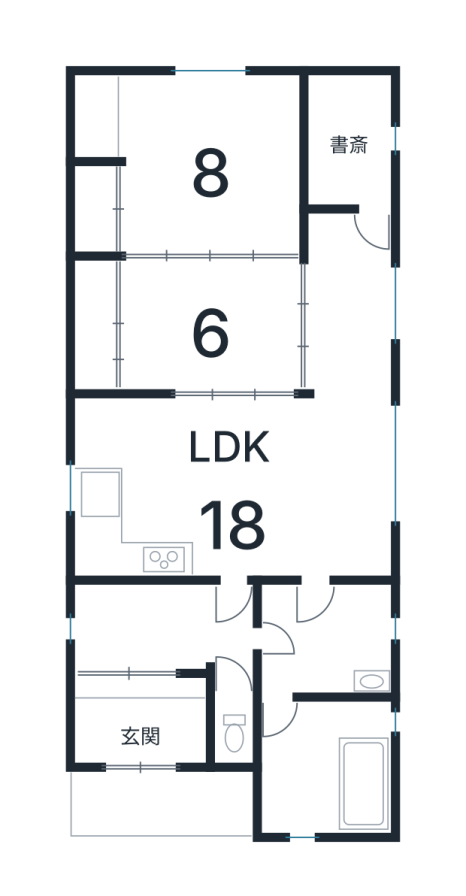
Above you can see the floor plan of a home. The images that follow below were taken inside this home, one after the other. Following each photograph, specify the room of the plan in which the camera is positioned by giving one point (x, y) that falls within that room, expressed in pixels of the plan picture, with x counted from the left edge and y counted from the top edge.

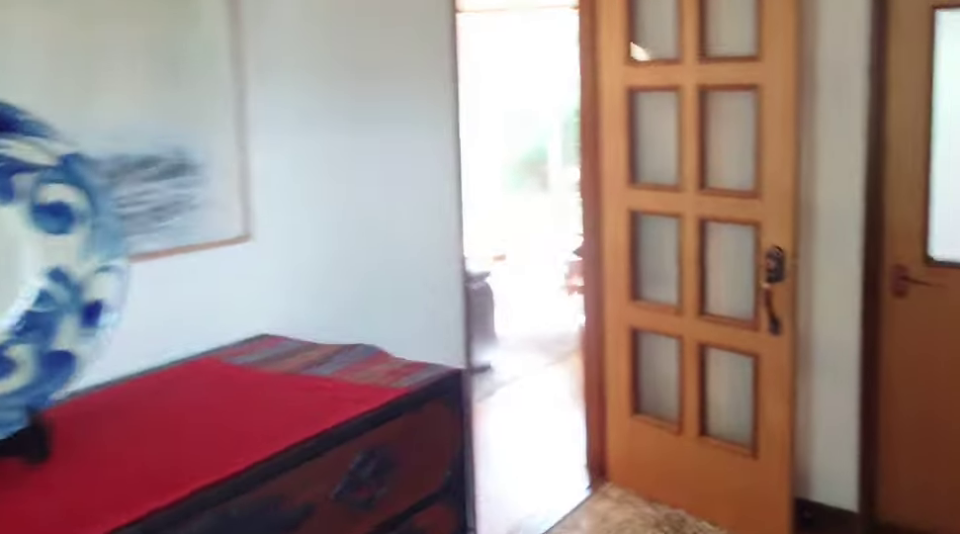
(127, 640)
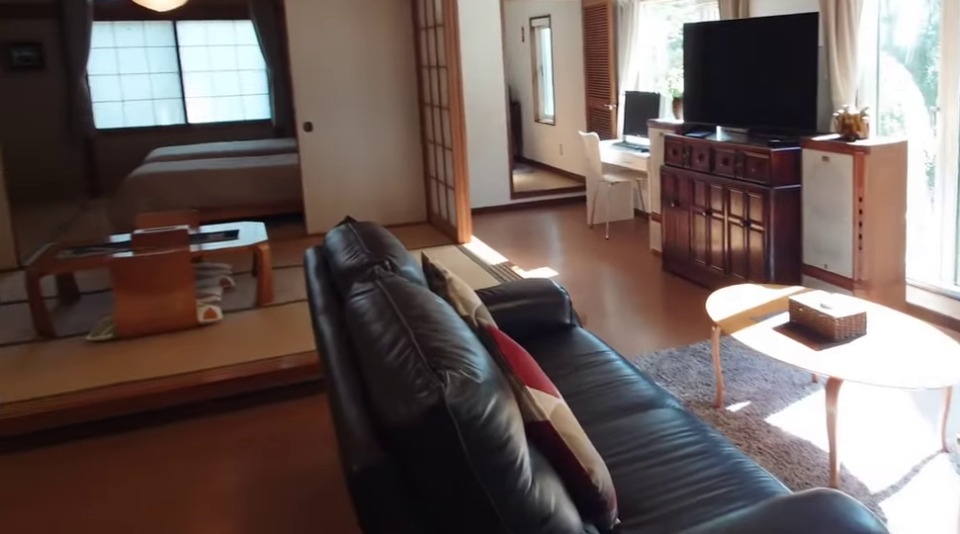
(267, 485)
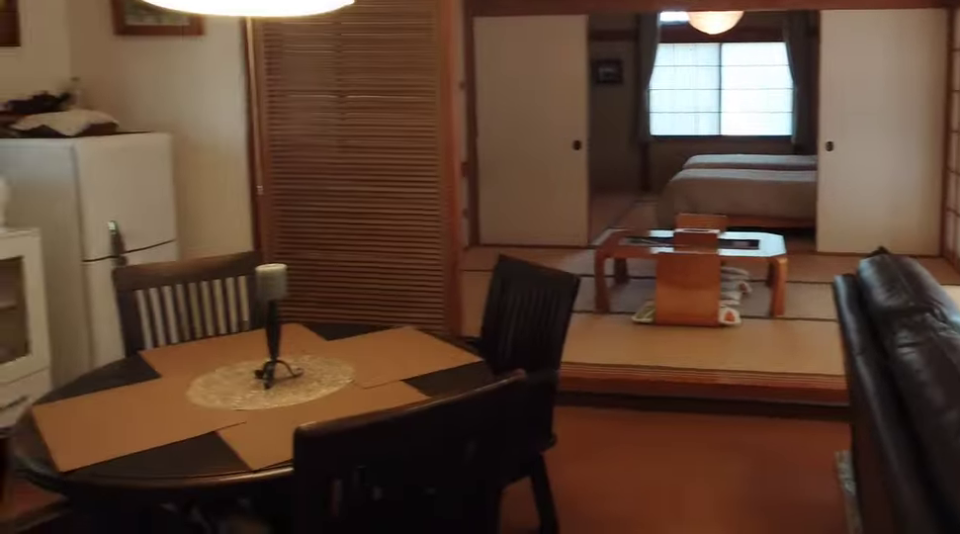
(267, 485)
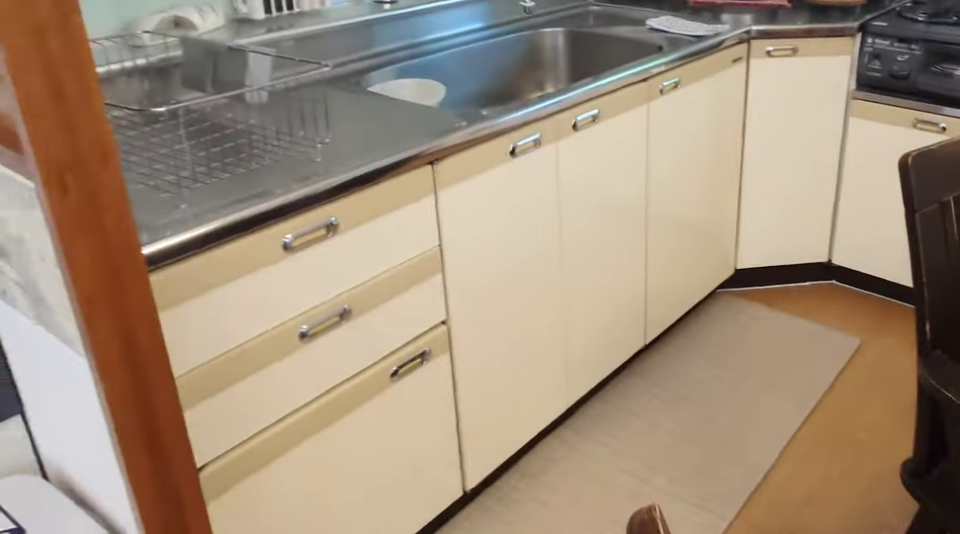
(137, 501)
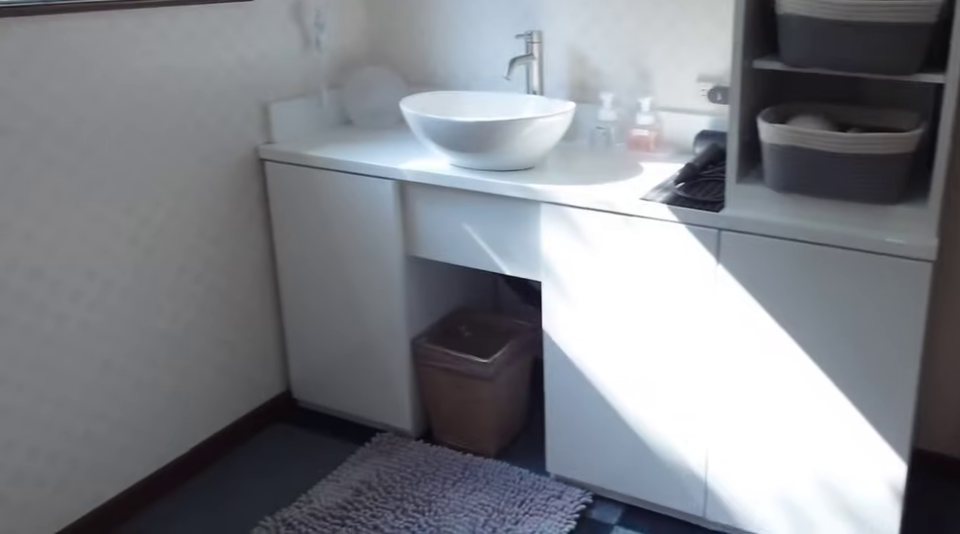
(333, 643)
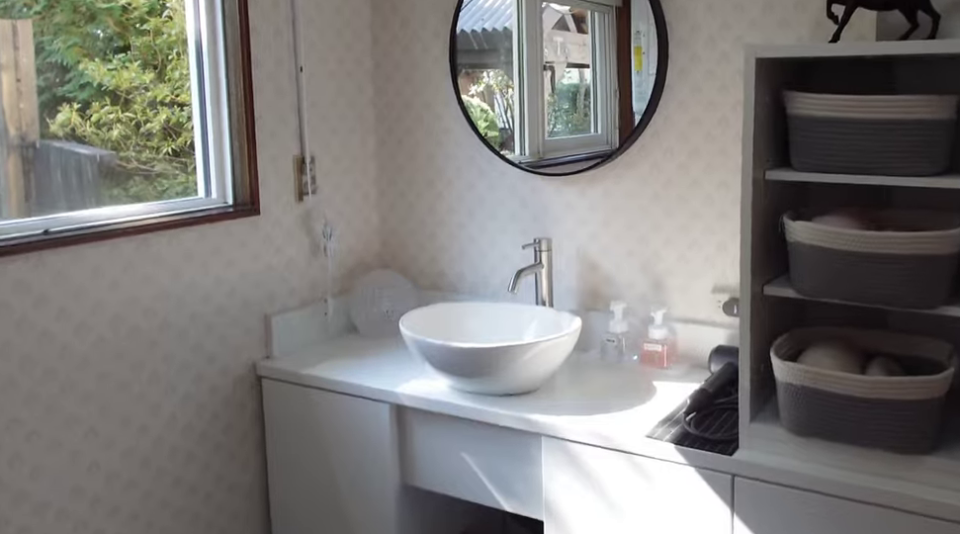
(333, 643)
